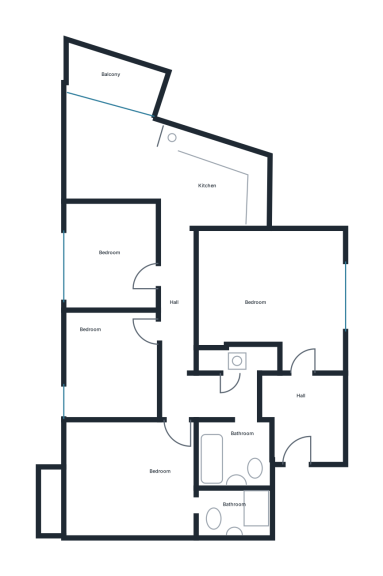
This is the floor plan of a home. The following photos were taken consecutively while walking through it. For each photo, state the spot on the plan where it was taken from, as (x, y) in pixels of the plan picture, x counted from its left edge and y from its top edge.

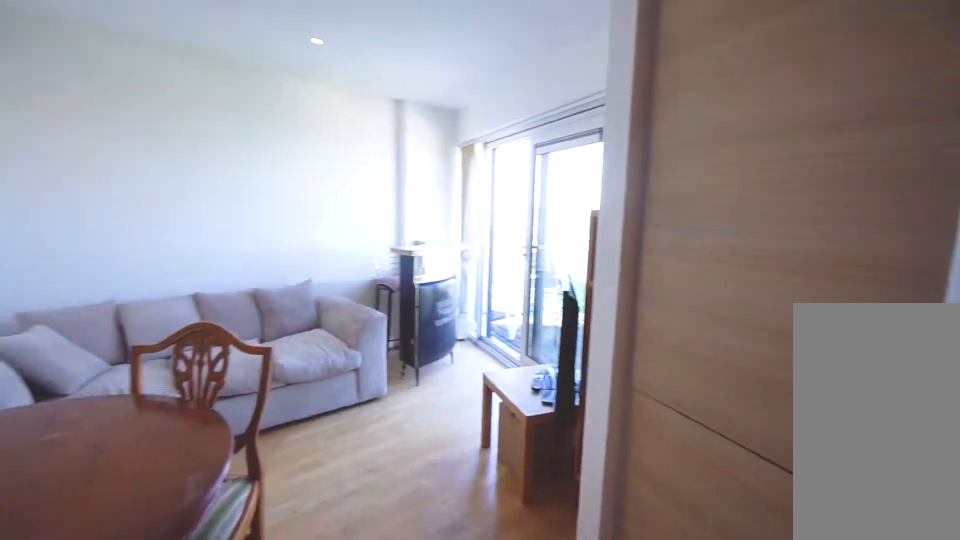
(179, 172)
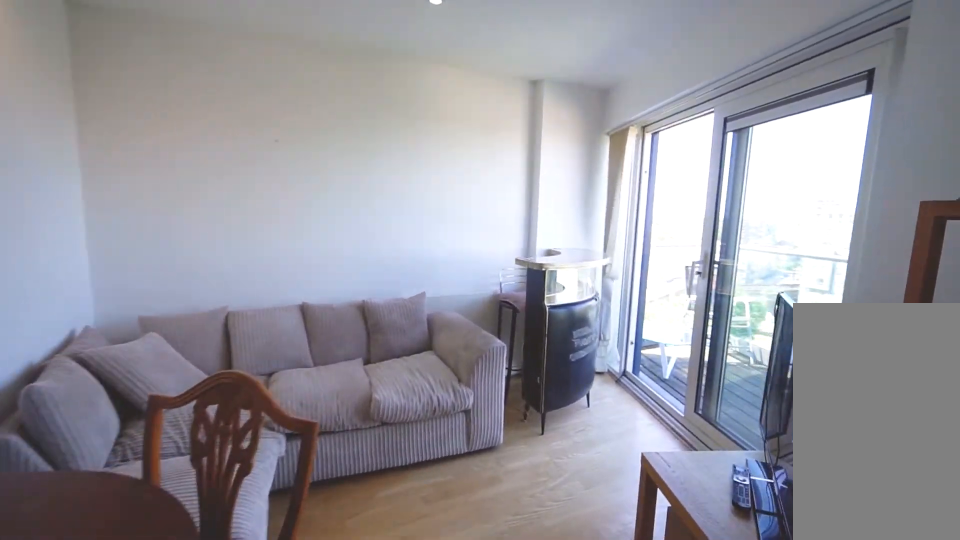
(154, 174)
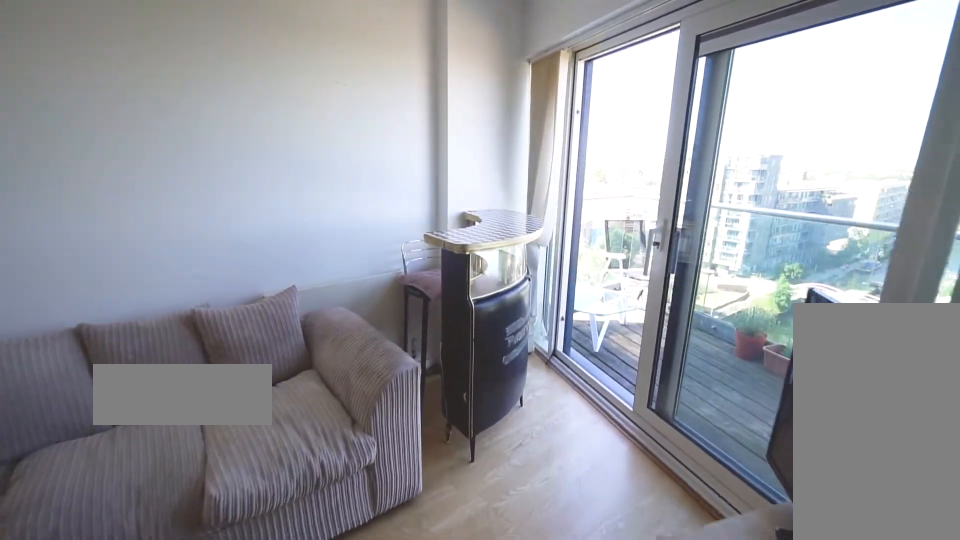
(109, 143)
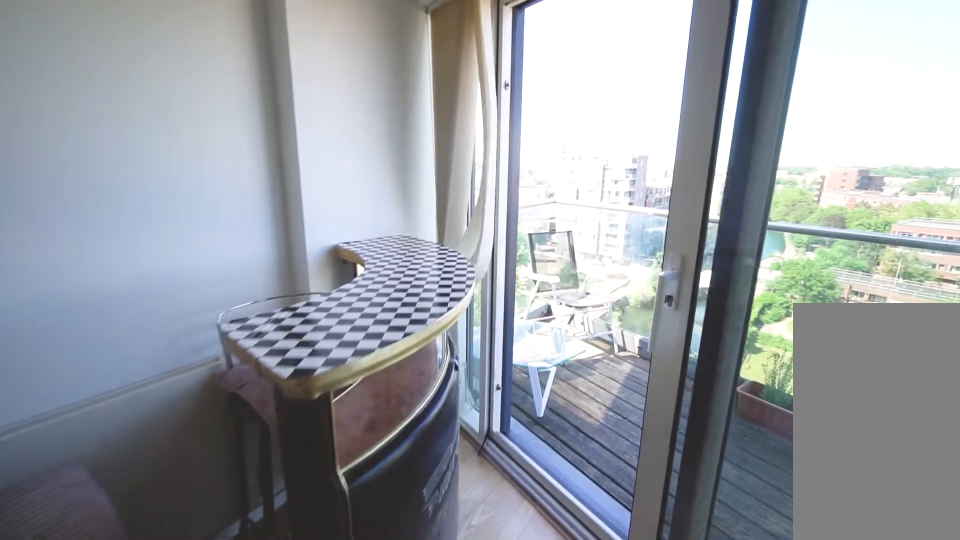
(92, 115)
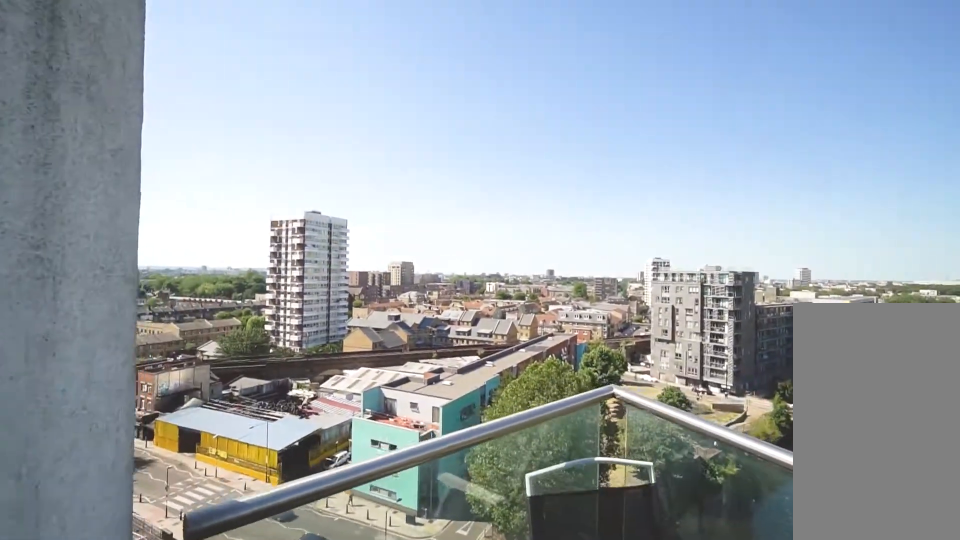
(91, 81)
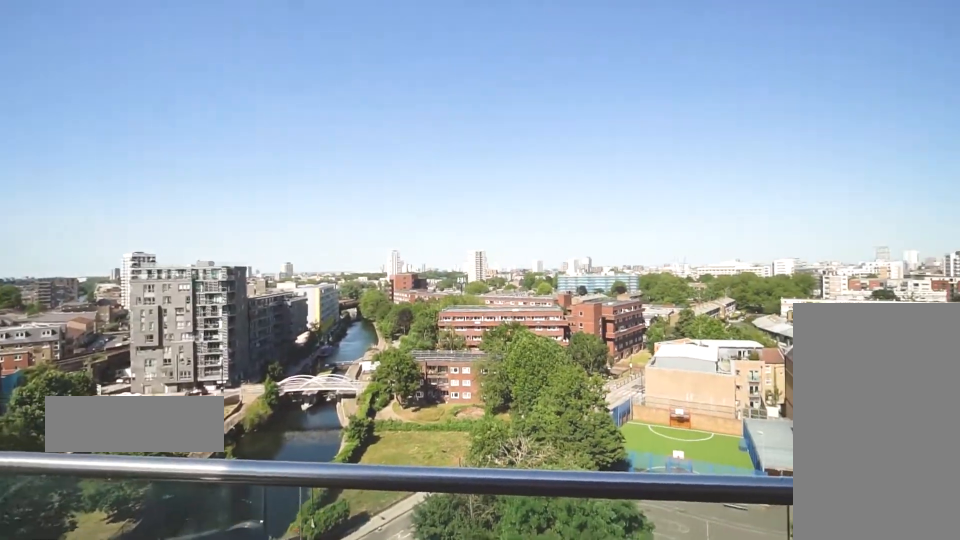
(91, 81)
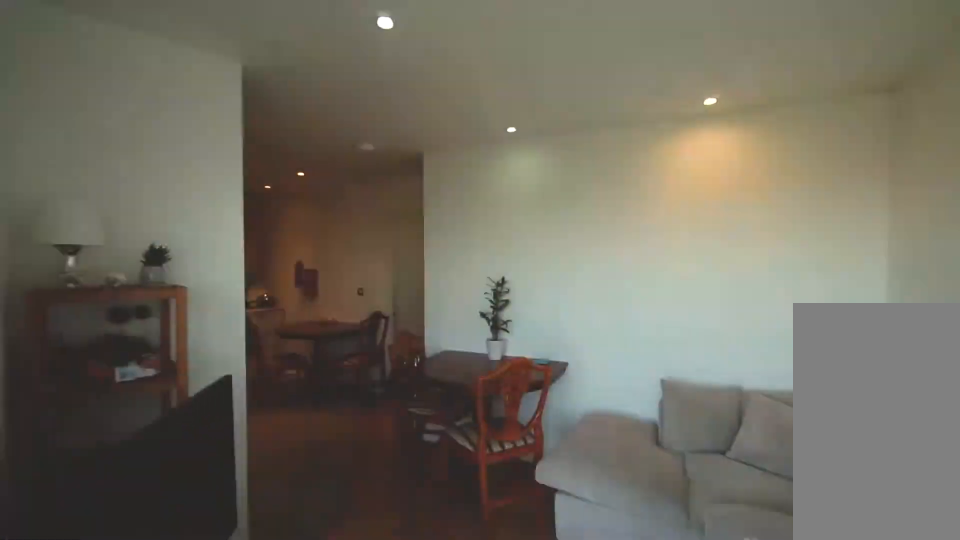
(91, 81)
